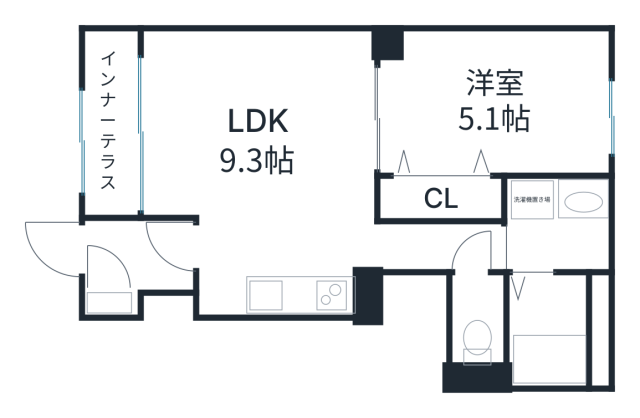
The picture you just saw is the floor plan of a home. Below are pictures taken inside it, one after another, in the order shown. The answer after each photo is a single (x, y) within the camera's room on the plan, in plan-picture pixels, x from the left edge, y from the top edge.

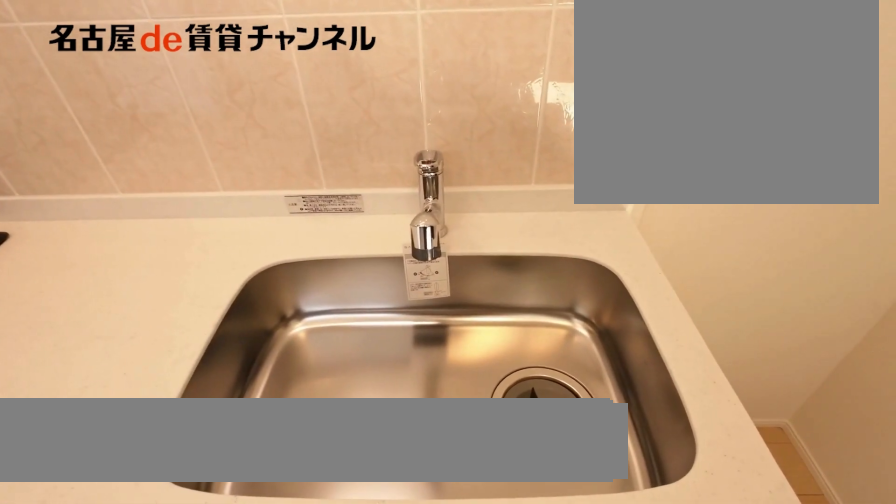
(310, 294)
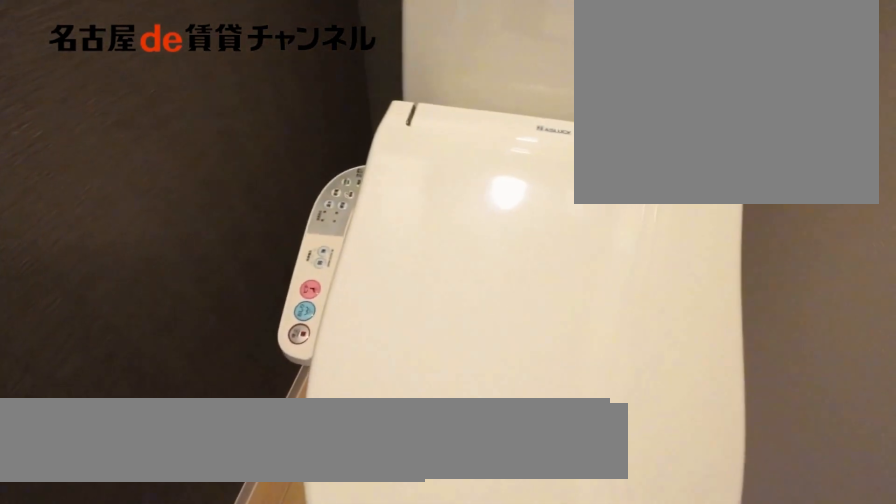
(476, 321)
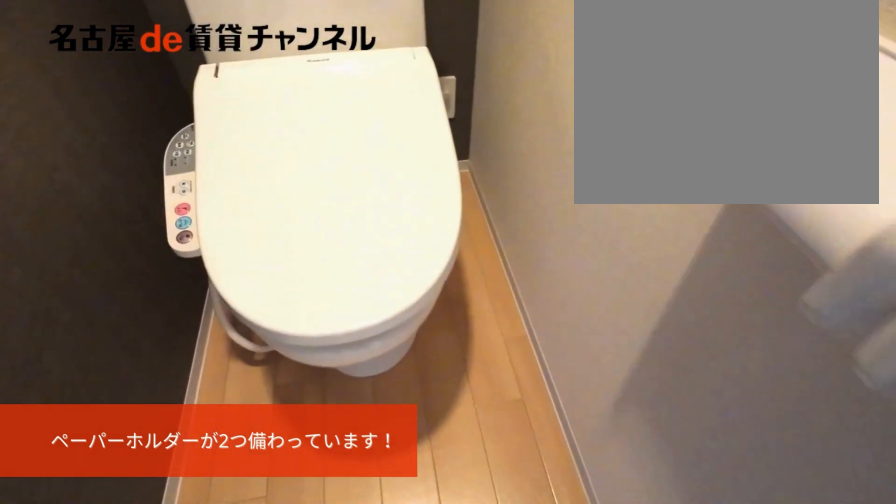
(476, 321)
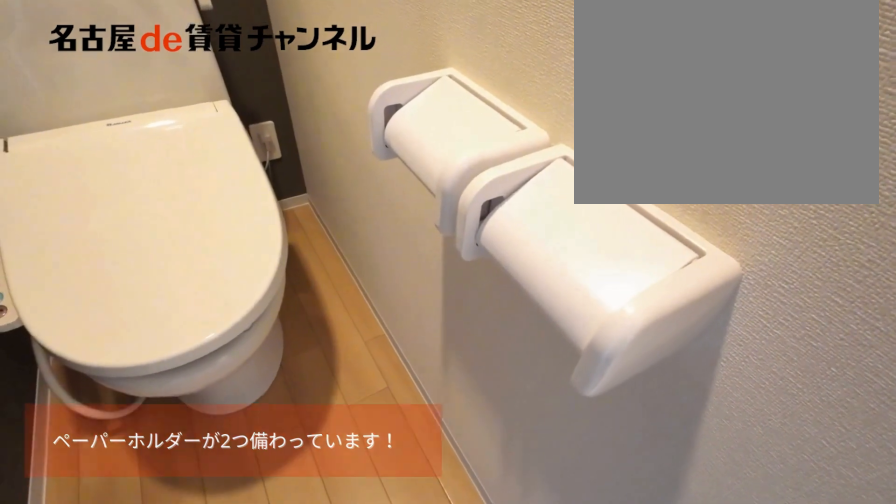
(476, 321)
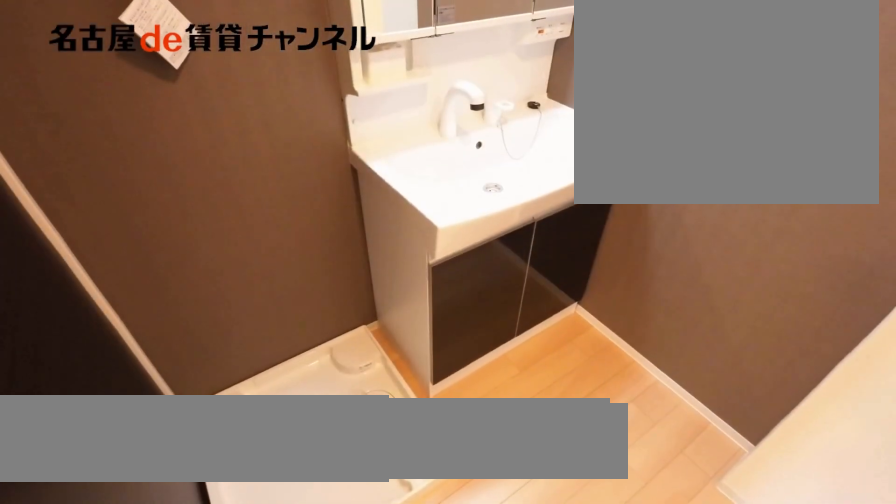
(556, 223)
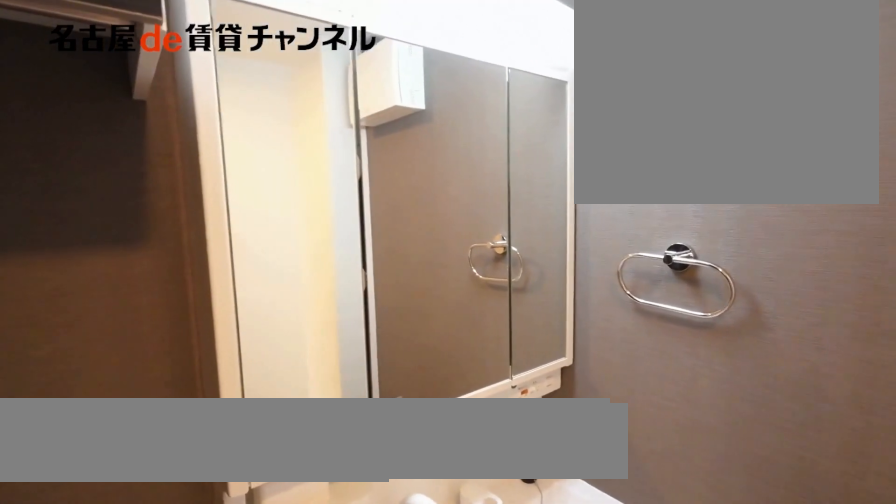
(556, 223)
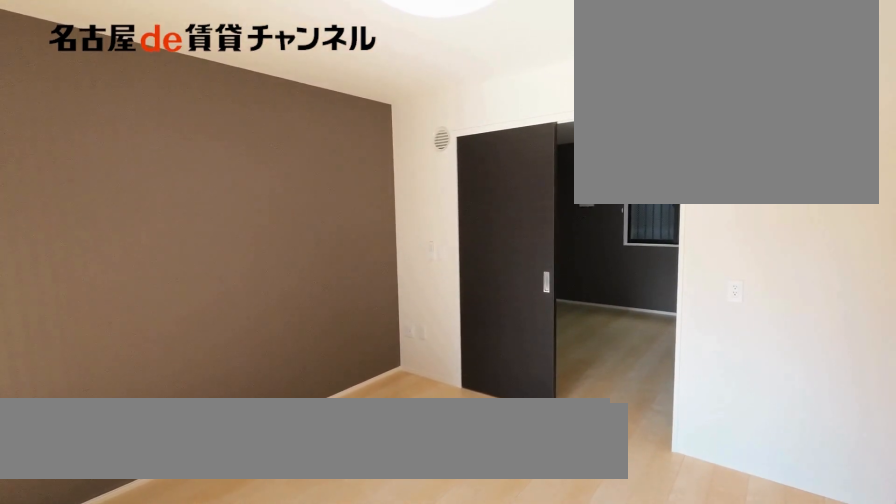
(266, 166)
